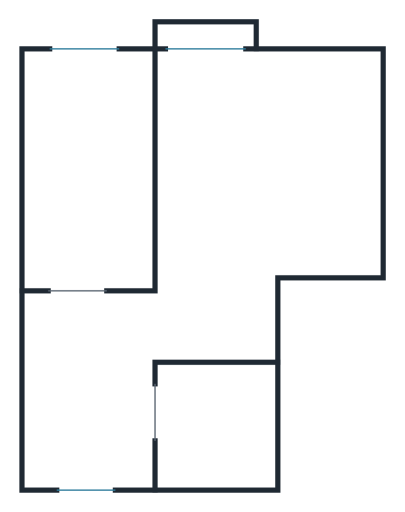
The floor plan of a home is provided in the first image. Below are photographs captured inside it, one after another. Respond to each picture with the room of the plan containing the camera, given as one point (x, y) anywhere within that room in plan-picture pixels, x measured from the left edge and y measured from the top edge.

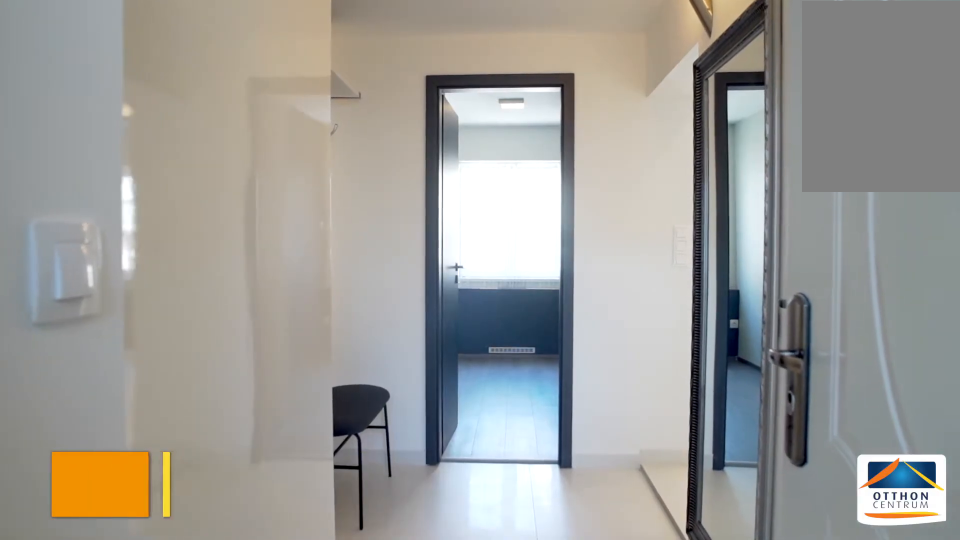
(86, 421)
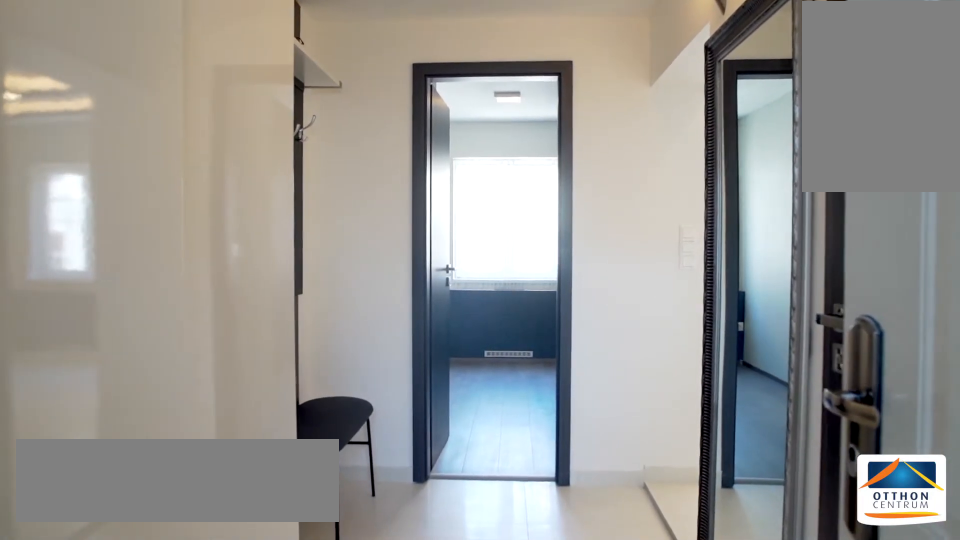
(86, 421)
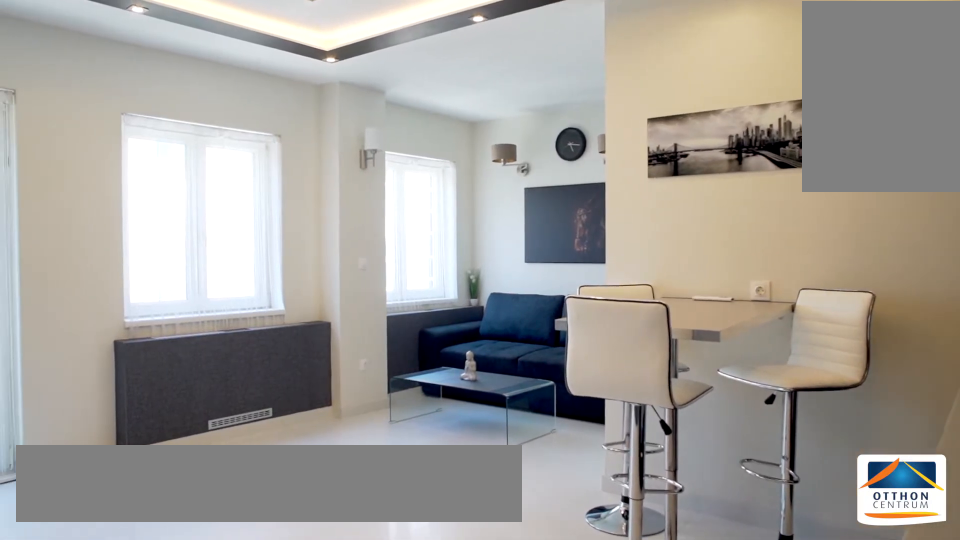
(244, 185)
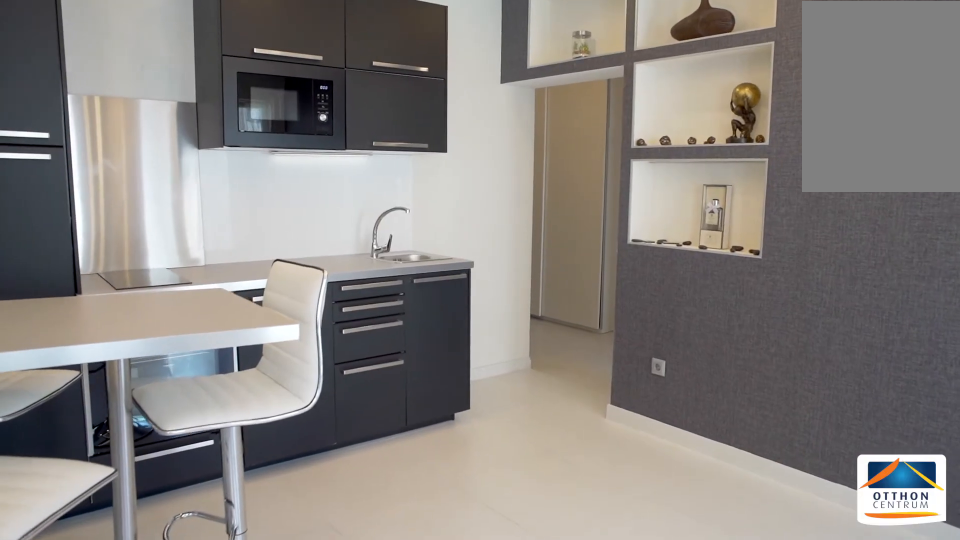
(243, 185)
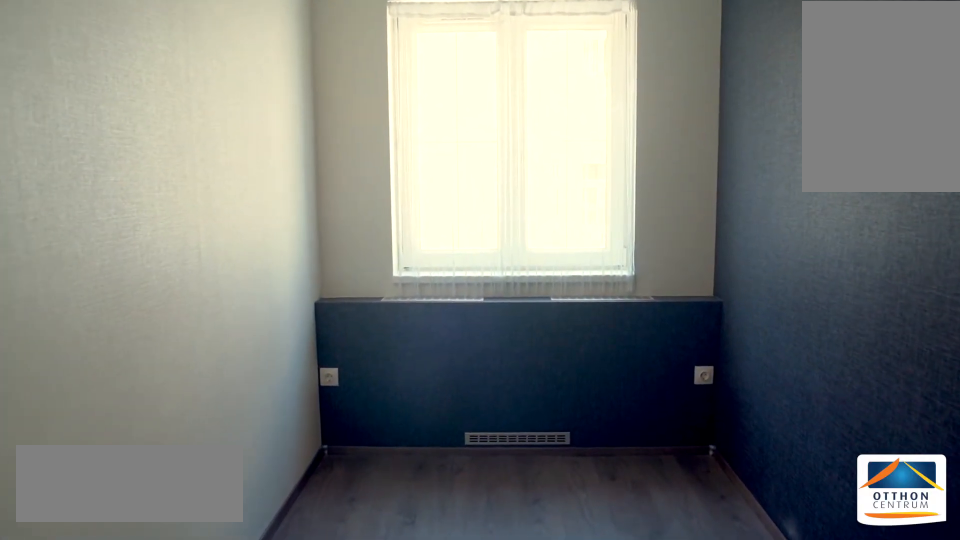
(88, 179)
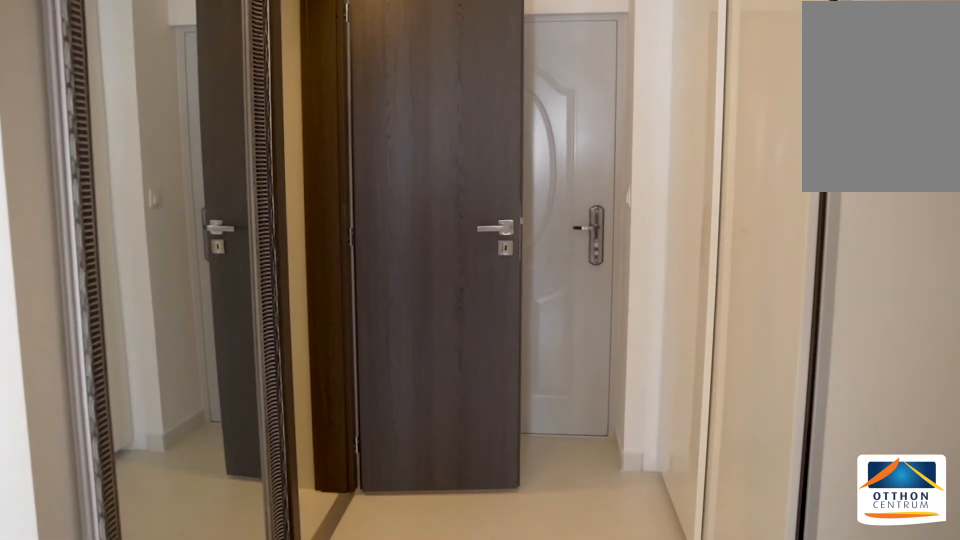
(88, 390)
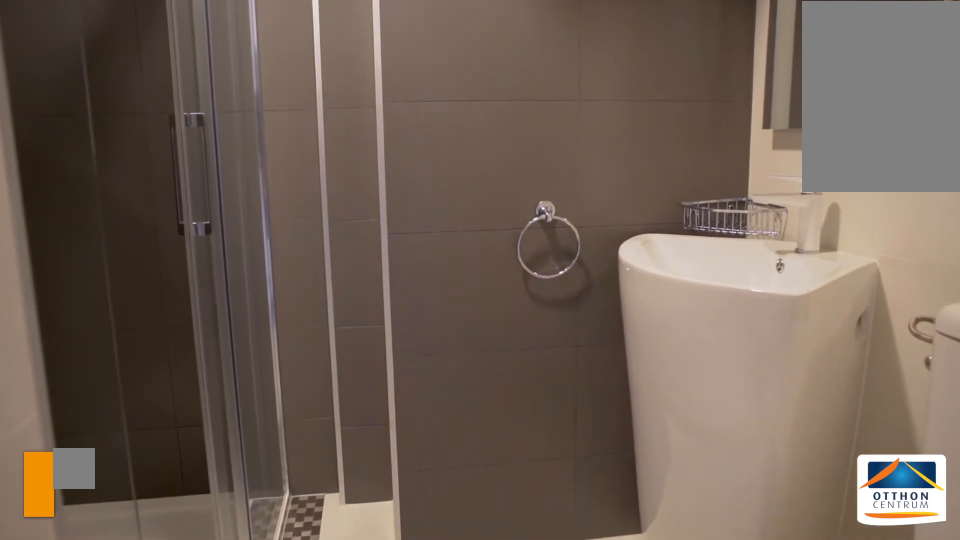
(216, 424)
